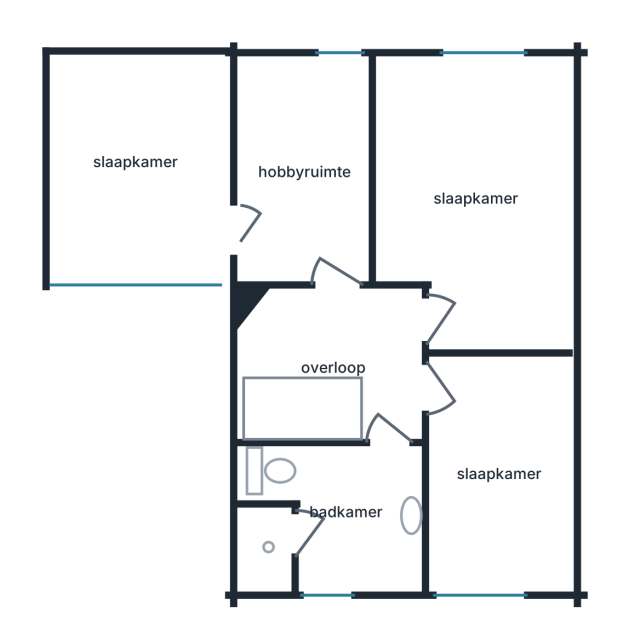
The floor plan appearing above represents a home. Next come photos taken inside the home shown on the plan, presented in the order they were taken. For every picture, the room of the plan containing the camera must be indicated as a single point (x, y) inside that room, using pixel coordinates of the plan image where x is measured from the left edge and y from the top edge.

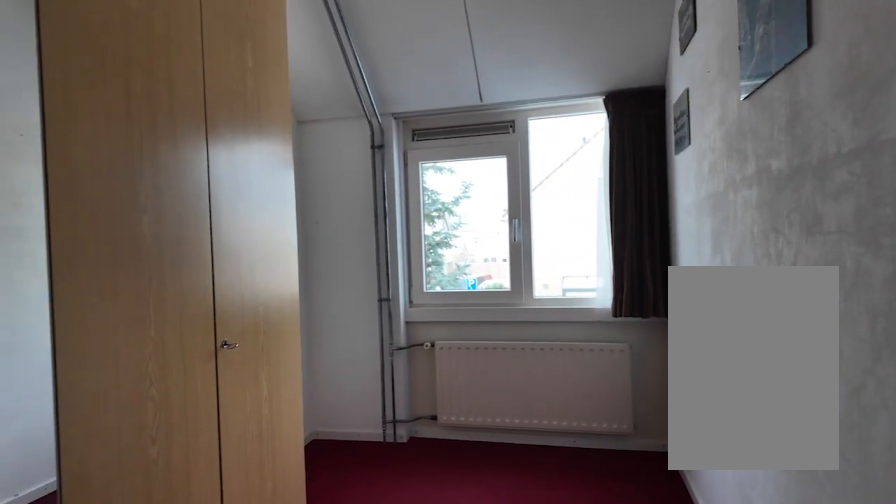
(499, 471)
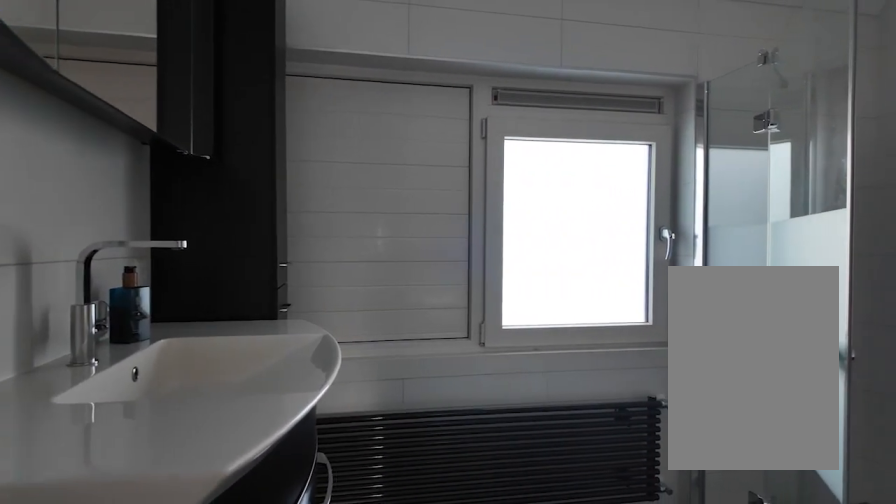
(333, 522)
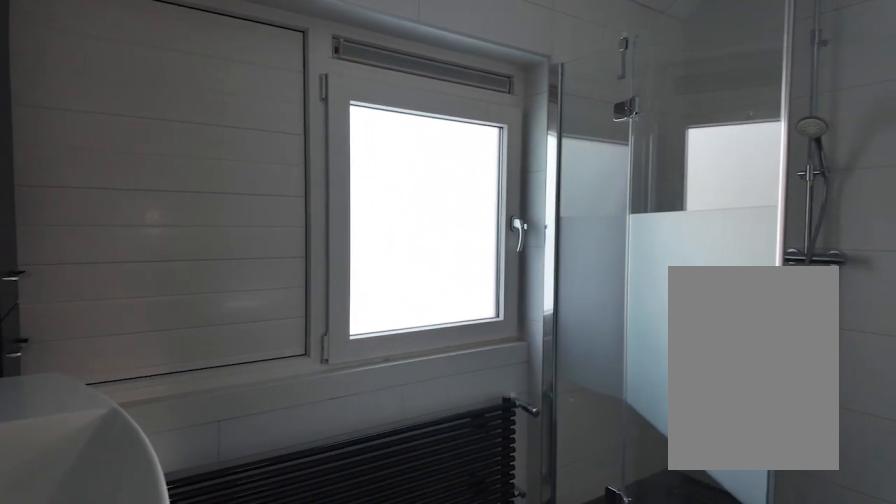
(333, 522)
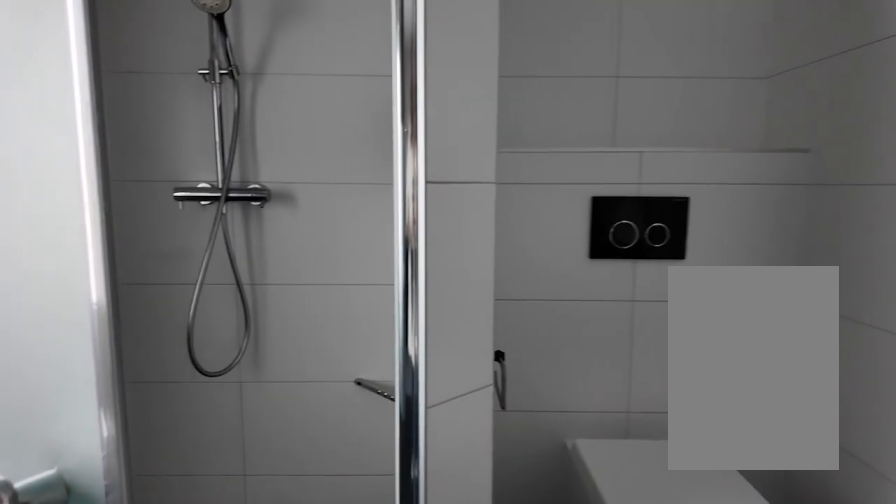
(333, 522)
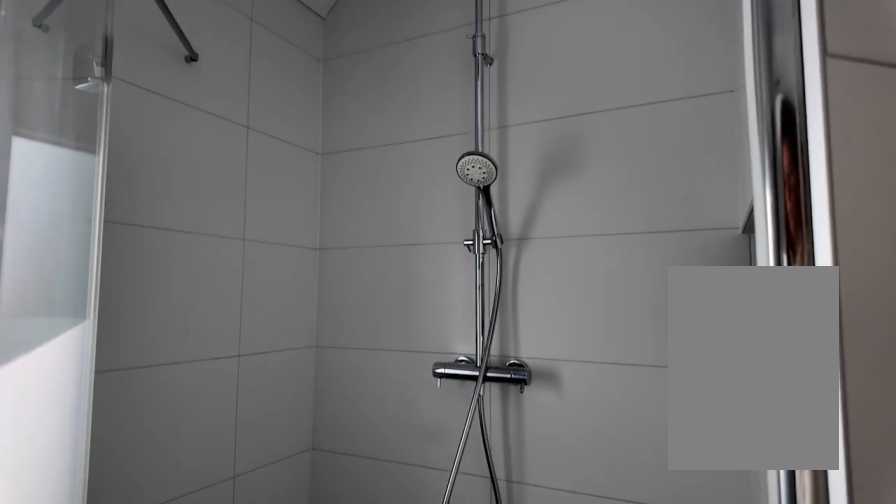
(333, 522)
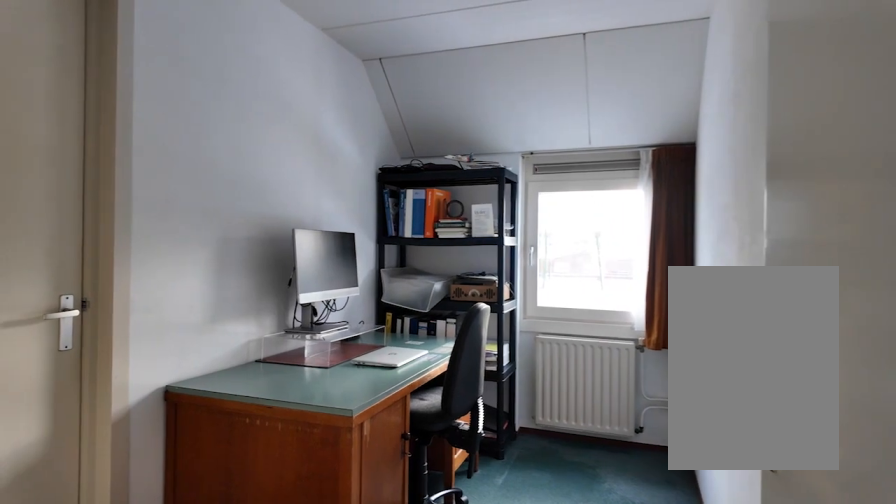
(303, 170)
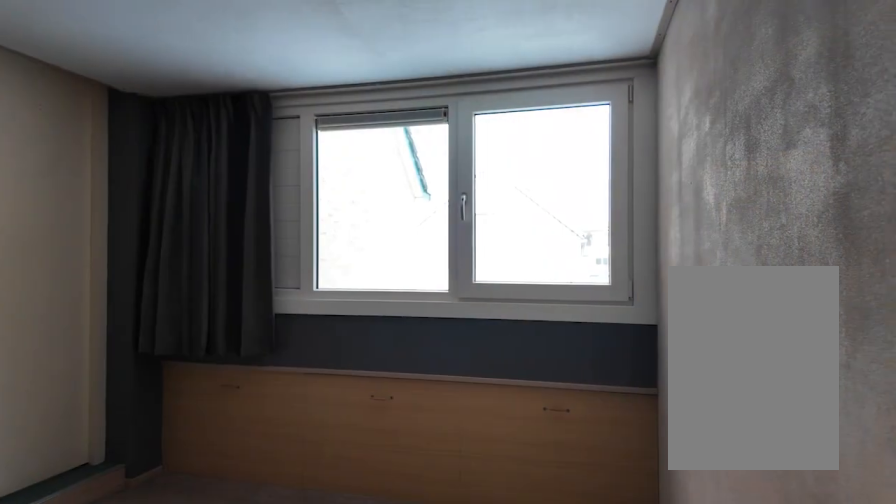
(139, 165)
